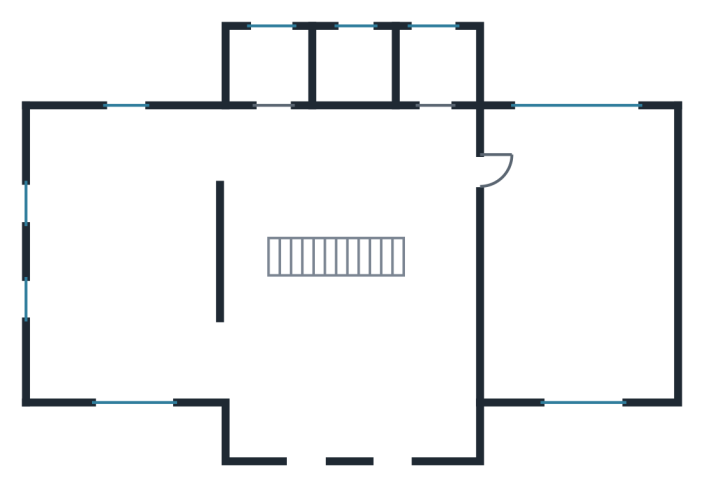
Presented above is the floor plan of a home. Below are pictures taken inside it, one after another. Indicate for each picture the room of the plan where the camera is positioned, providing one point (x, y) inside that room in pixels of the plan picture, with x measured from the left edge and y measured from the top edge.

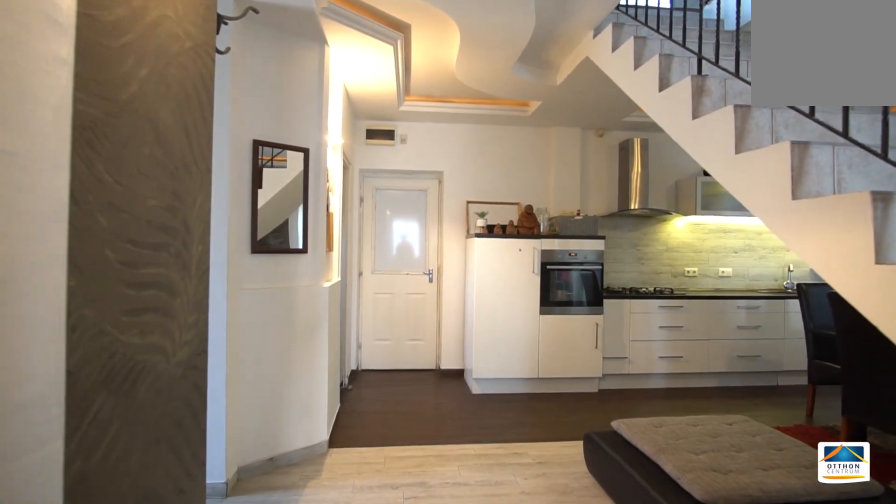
(367, 256)
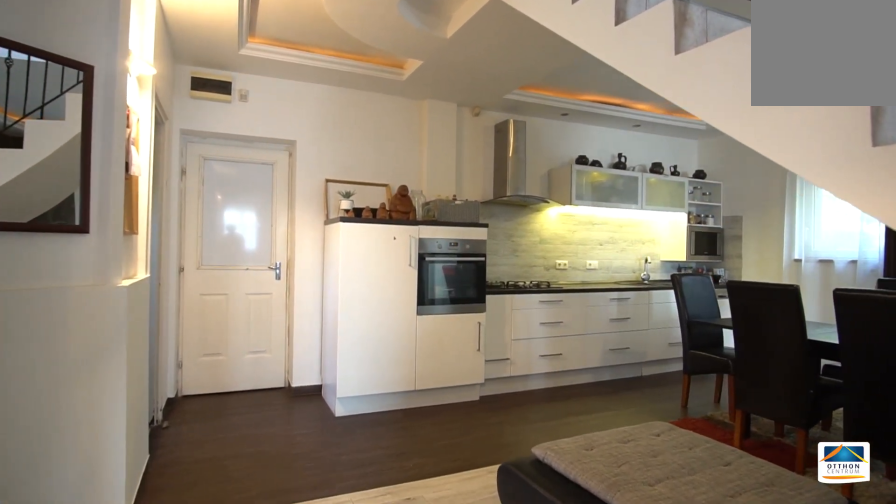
(367, 256)
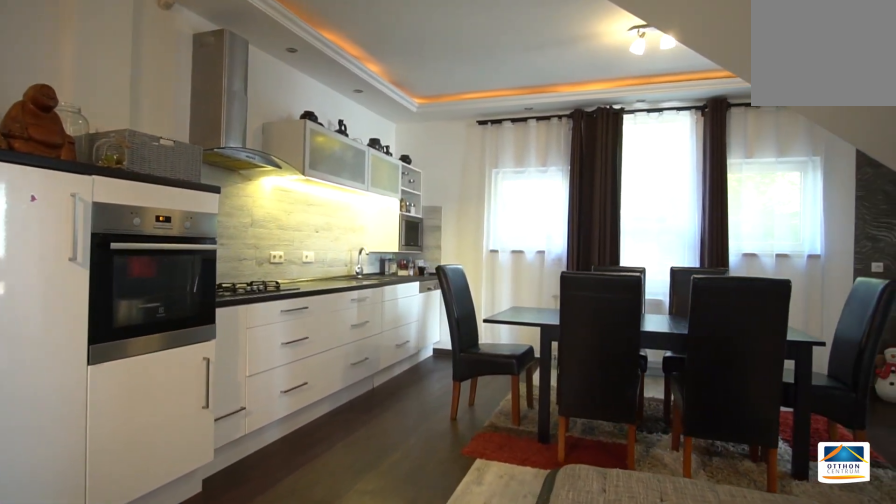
(360, 256)
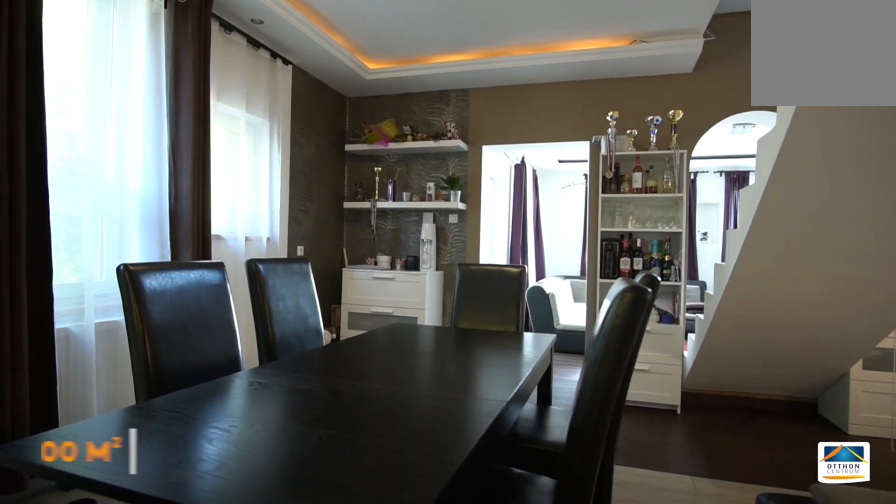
(347, 256)
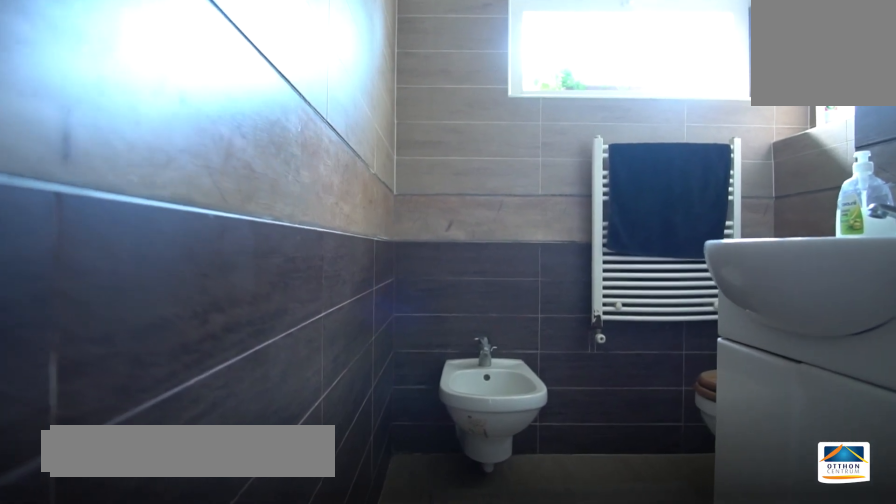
(443, 78)
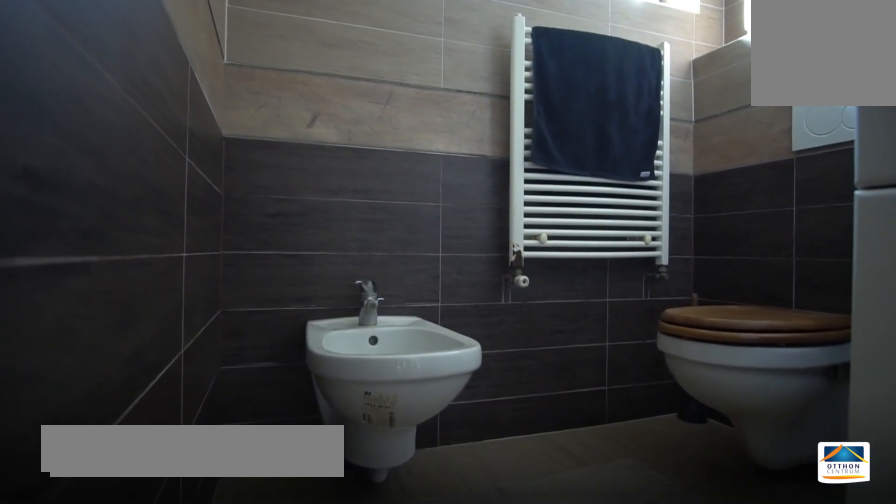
(443, 78)
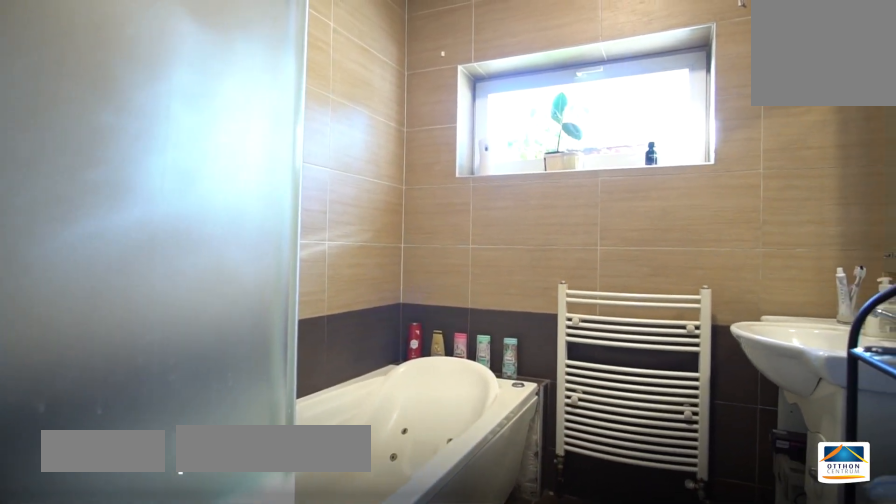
(271, 78)
